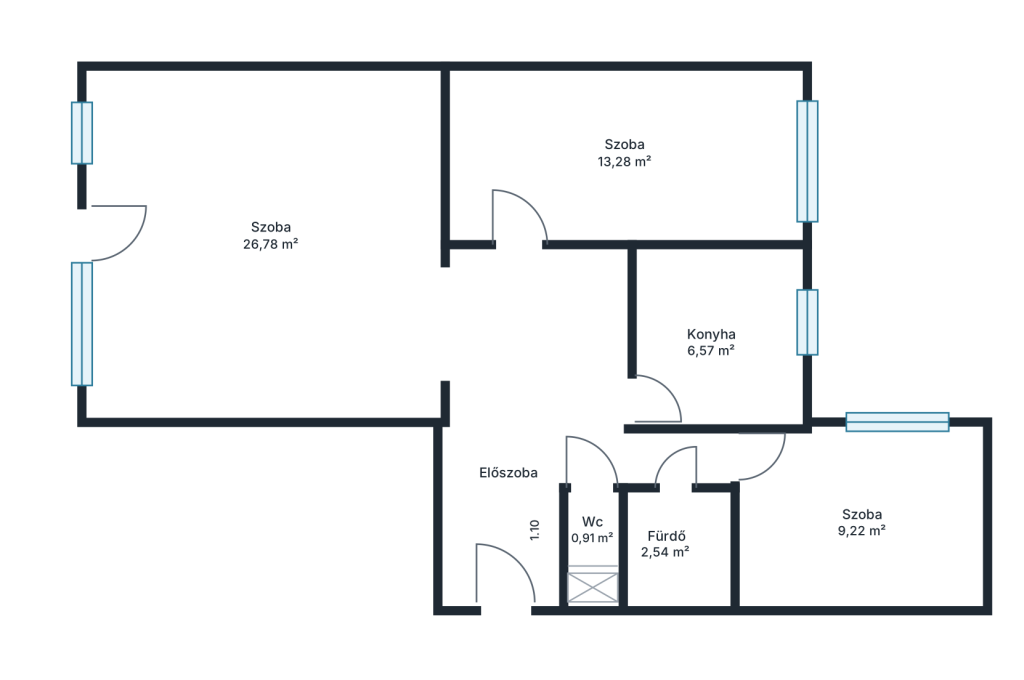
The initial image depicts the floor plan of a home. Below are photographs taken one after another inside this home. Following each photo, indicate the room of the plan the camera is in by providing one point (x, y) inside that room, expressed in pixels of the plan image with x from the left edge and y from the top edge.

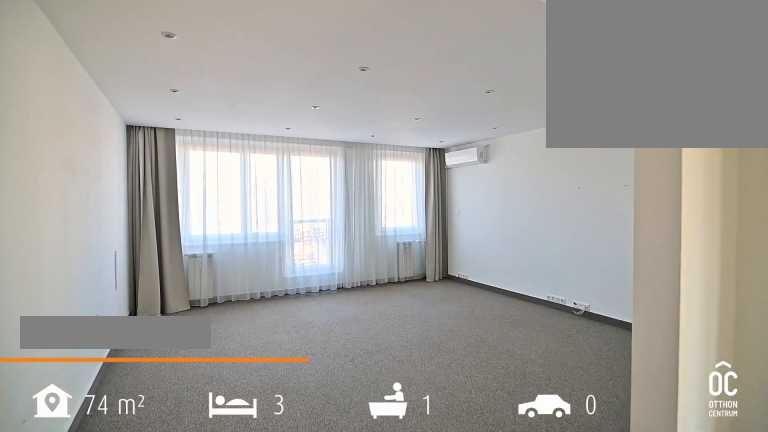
(270, 249)
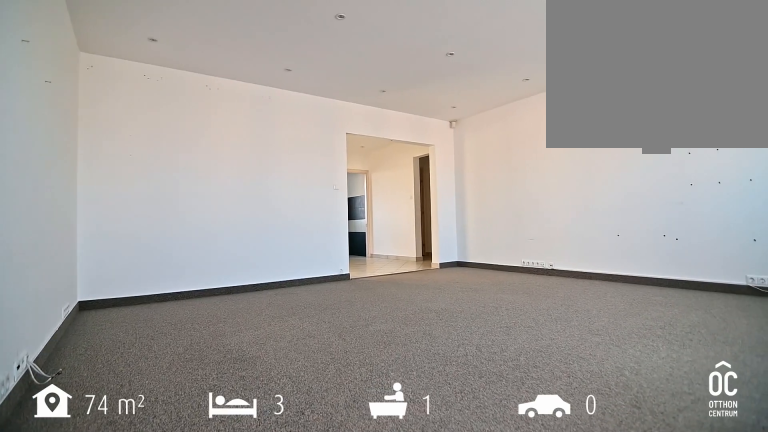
(269, 249)
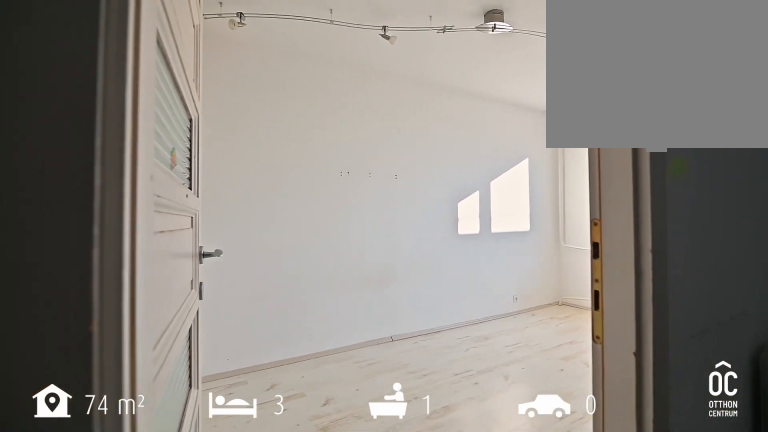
(622, 156)
